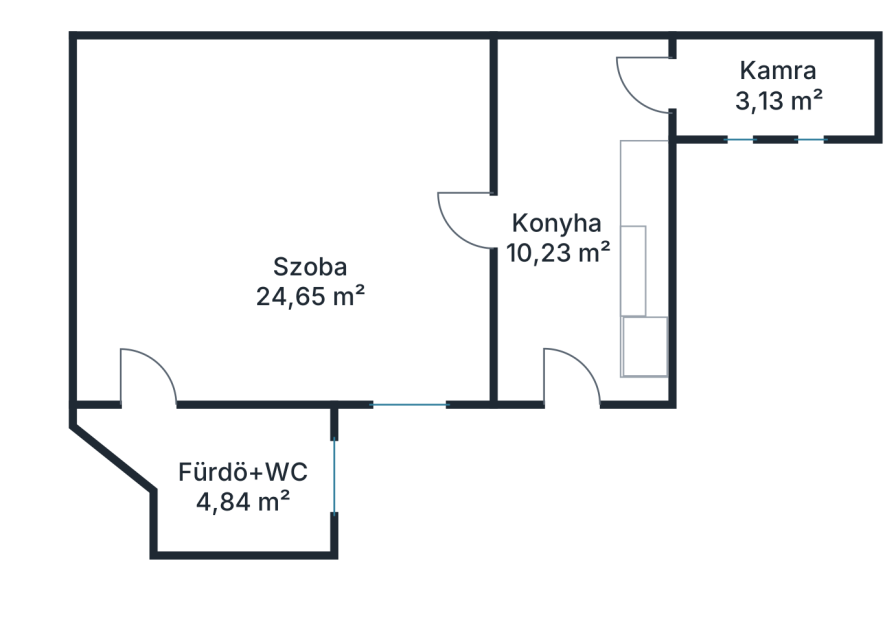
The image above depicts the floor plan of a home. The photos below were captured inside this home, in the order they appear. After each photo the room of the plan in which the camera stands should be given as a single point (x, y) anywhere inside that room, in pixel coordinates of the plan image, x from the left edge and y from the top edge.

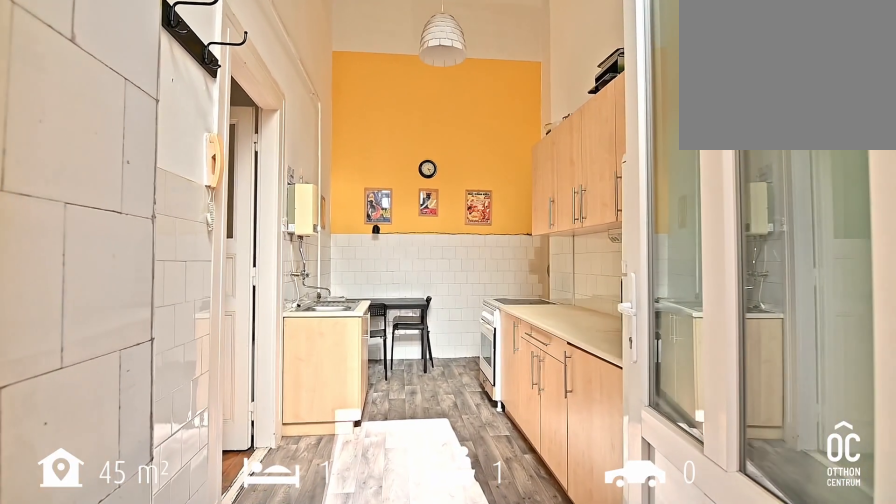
(559, 333)
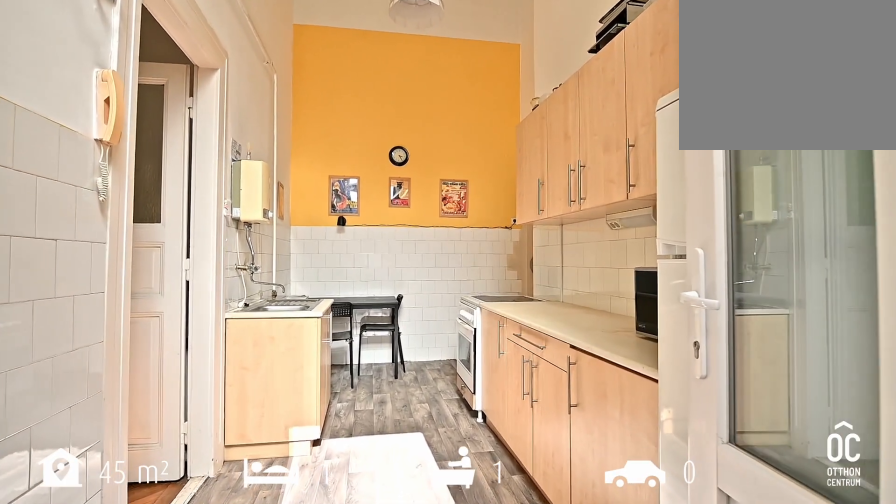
(558, 333)
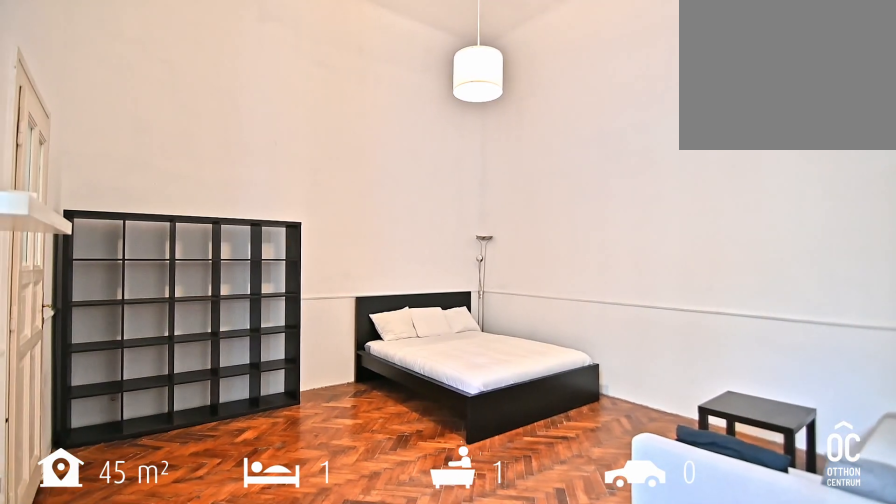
(284, 190)
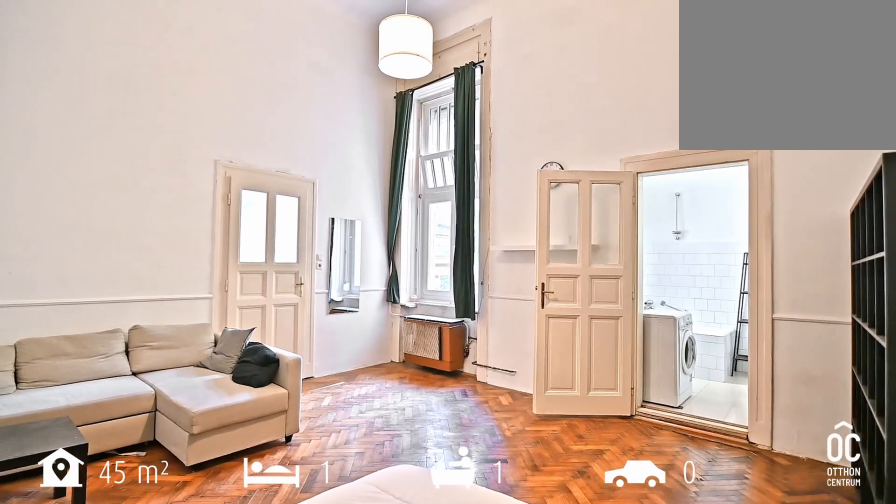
(284, 190)
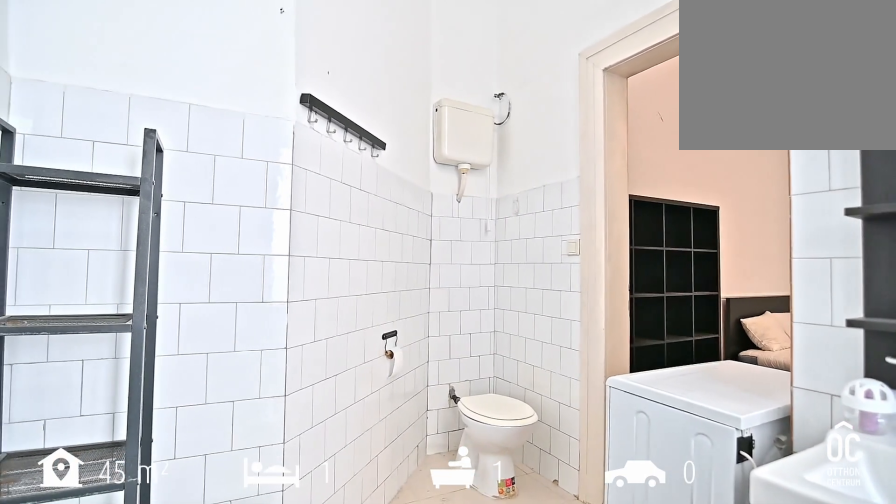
(241, 477)
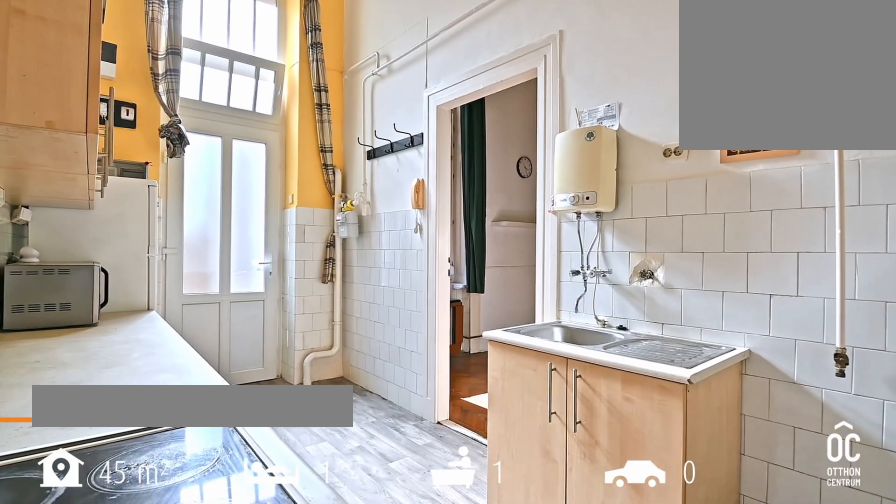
(556, 190)
